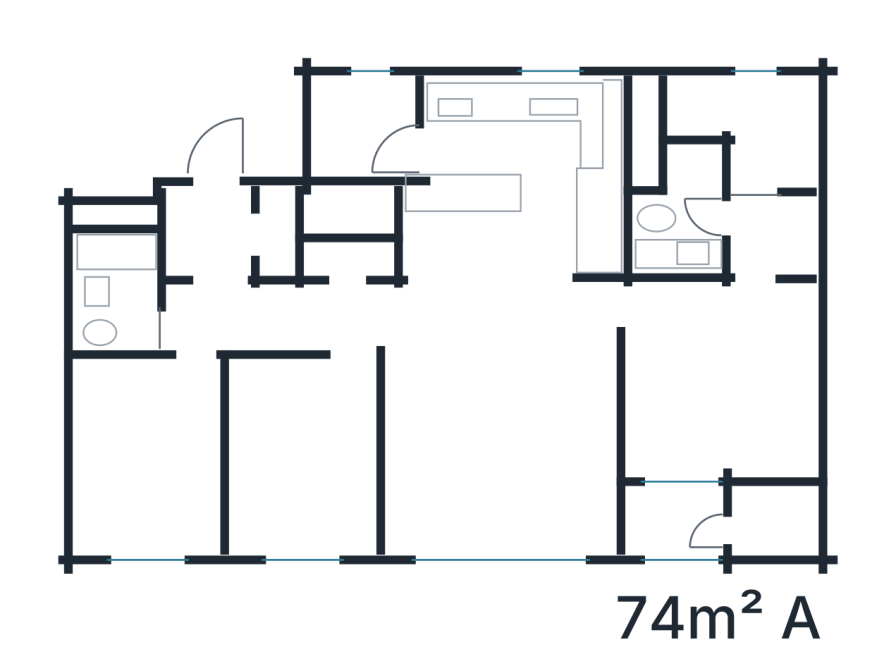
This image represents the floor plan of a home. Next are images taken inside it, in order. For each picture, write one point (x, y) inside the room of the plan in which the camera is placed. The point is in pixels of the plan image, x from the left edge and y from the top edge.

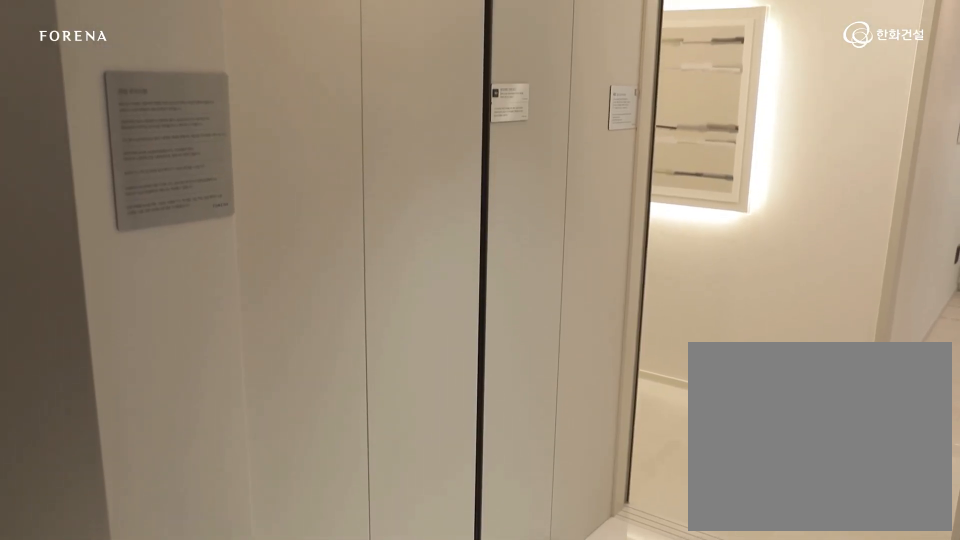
(219, 230)
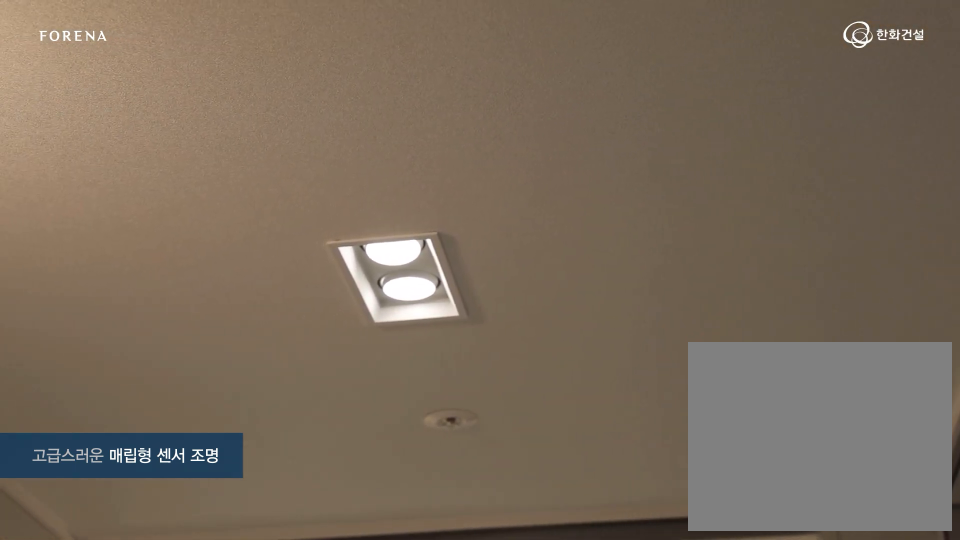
(219, 230)
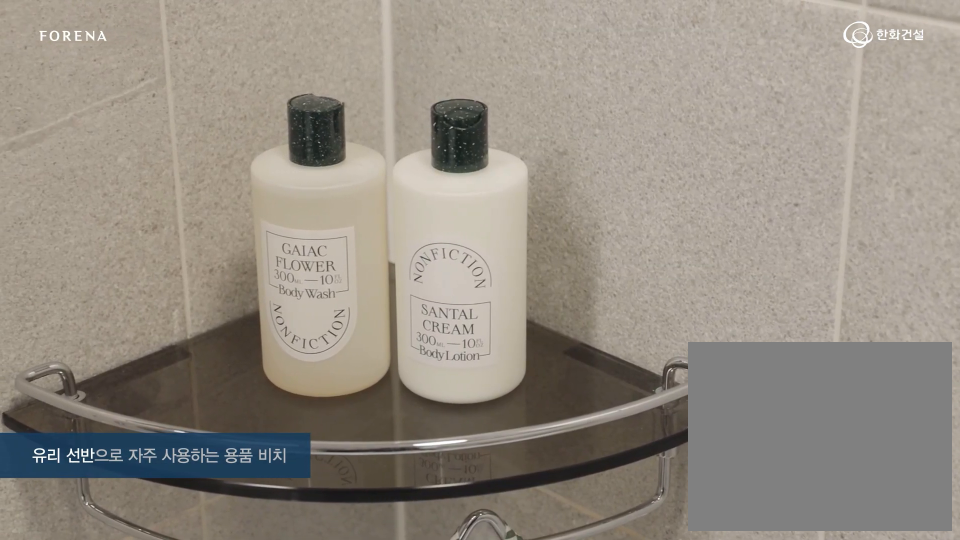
(150, 324)
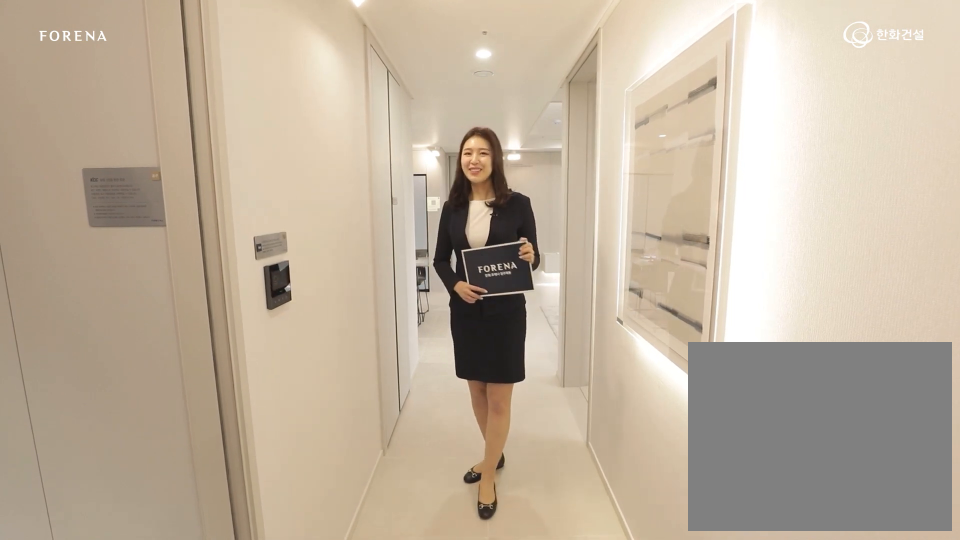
(319, 318)
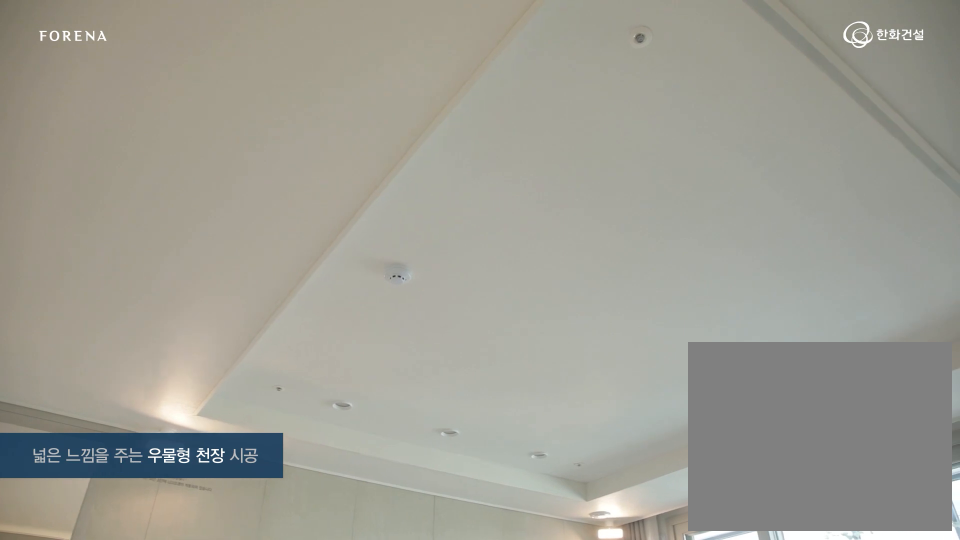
(508, 432)
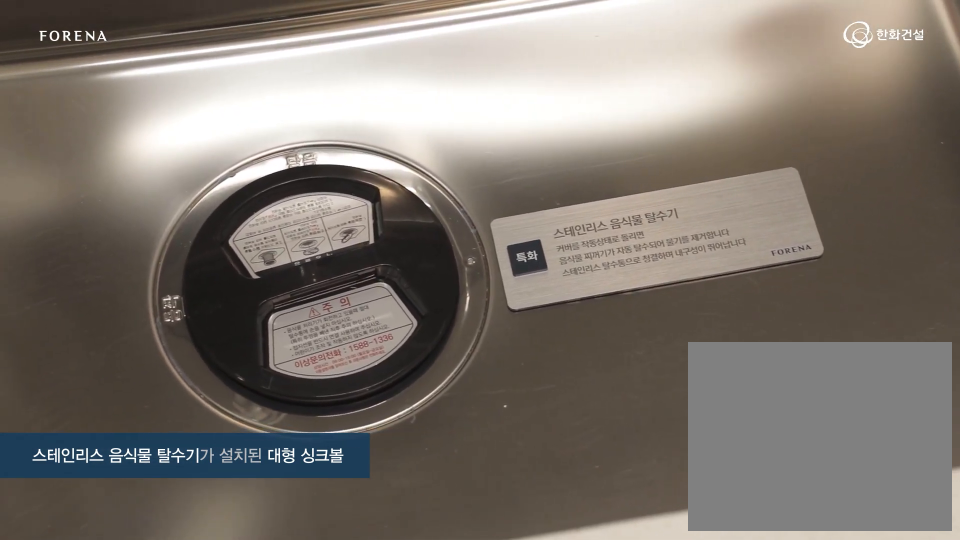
(491, 251)
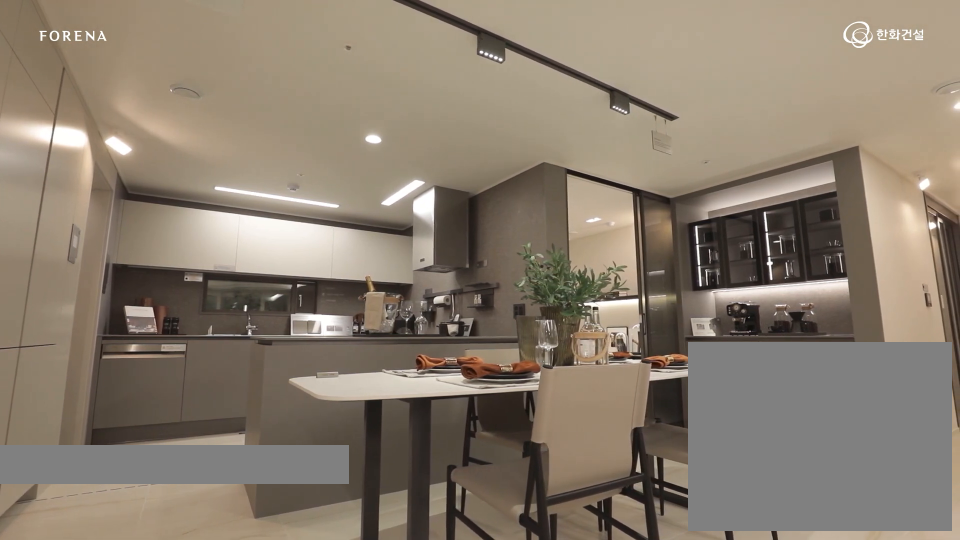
(492, 251)
